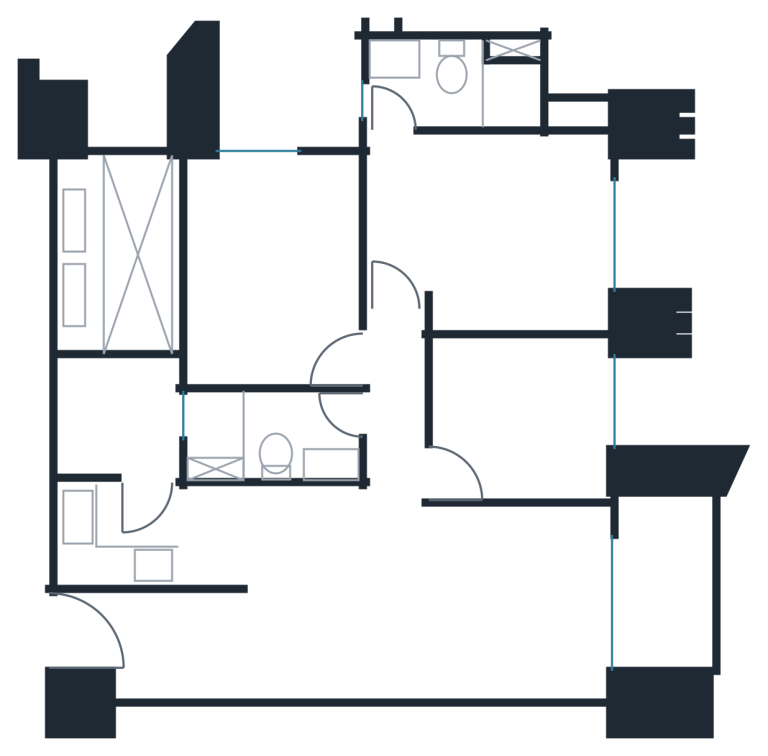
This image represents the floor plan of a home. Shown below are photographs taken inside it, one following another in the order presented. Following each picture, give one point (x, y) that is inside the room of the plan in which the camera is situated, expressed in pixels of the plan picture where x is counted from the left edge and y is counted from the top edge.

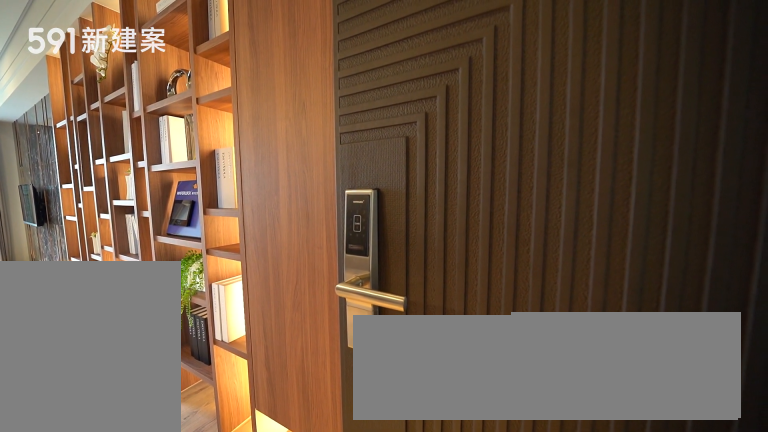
(114, 645)
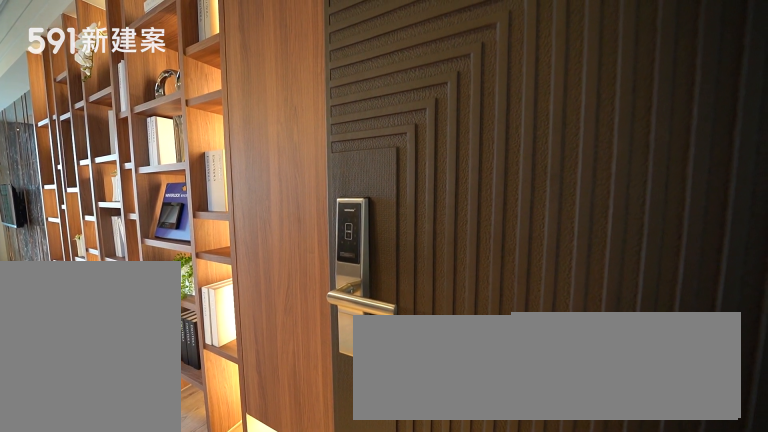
(114, 645)
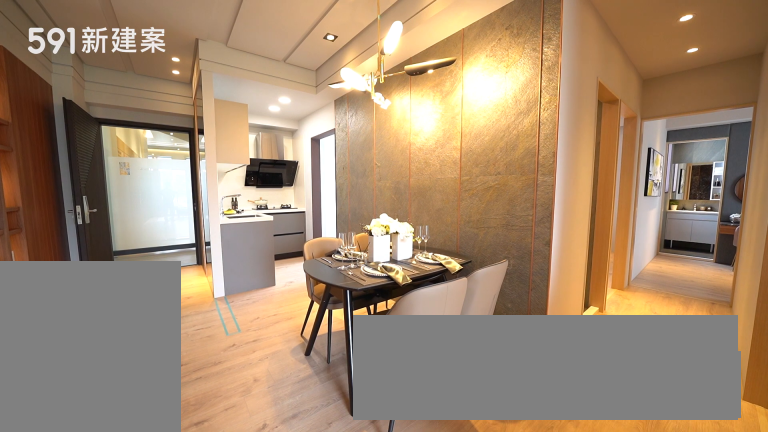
(301, 568)
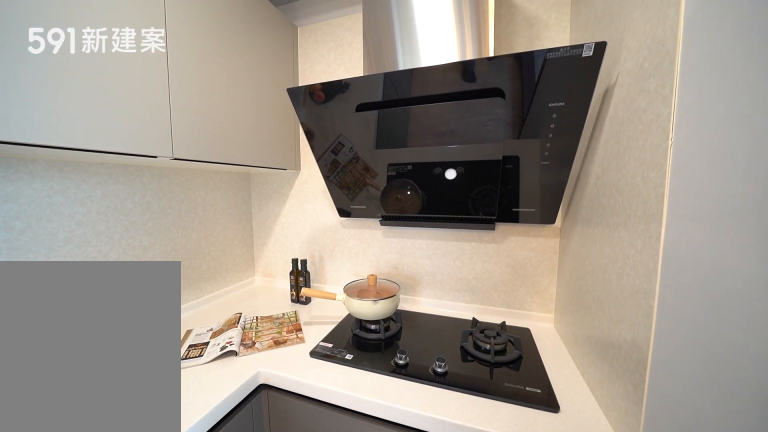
(154, 537)
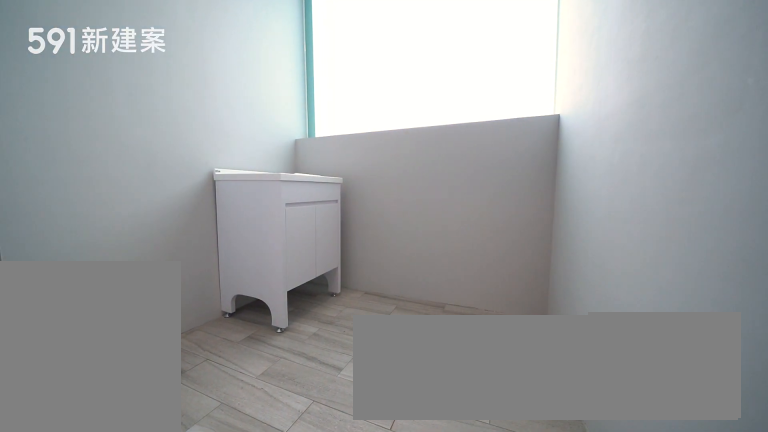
(113, 419)
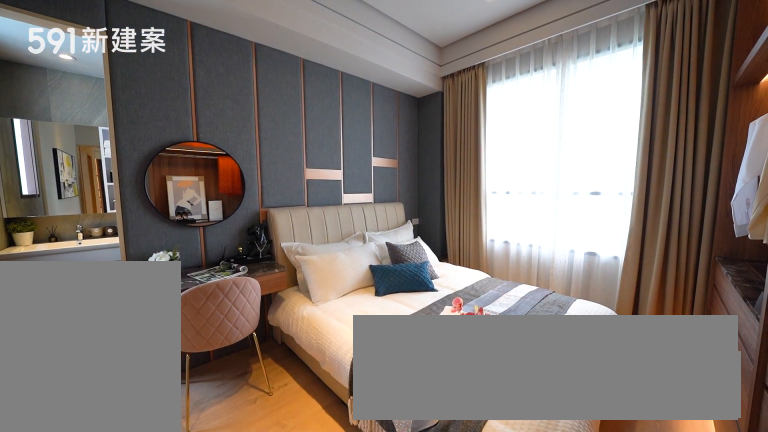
(494, 226)
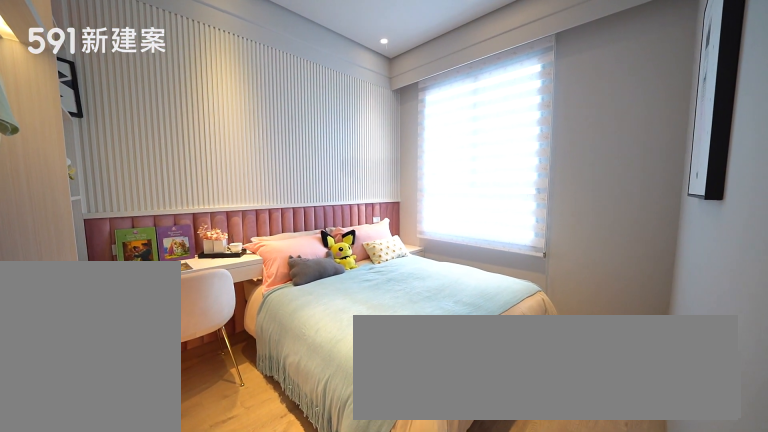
(272, 259)
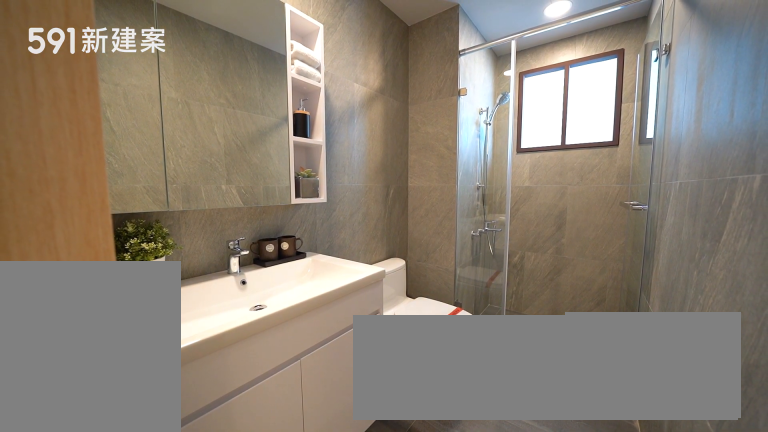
(268, 435)
